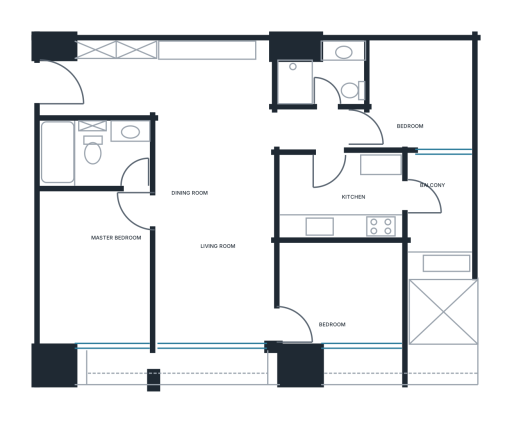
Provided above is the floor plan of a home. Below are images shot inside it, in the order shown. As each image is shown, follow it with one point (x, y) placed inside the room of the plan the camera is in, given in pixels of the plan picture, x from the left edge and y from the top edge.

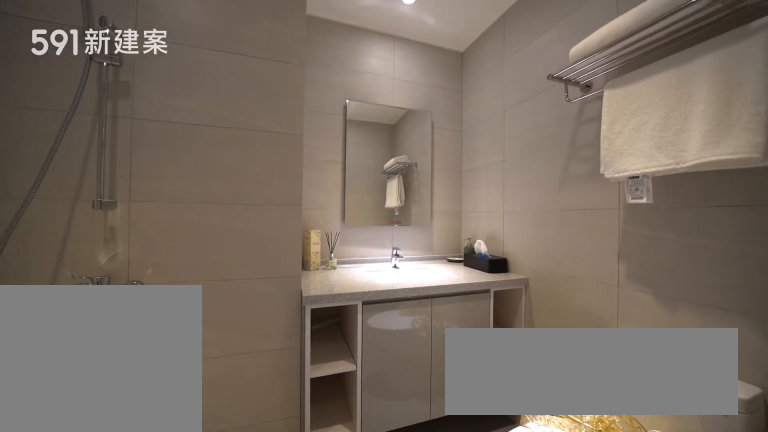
(323, 71)
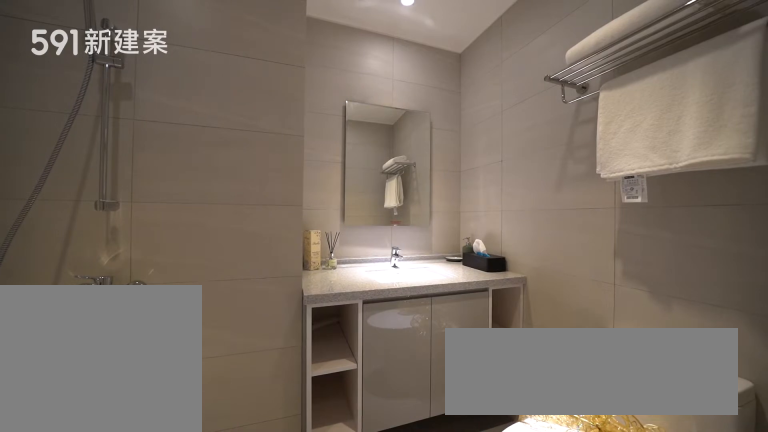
(323, 71)
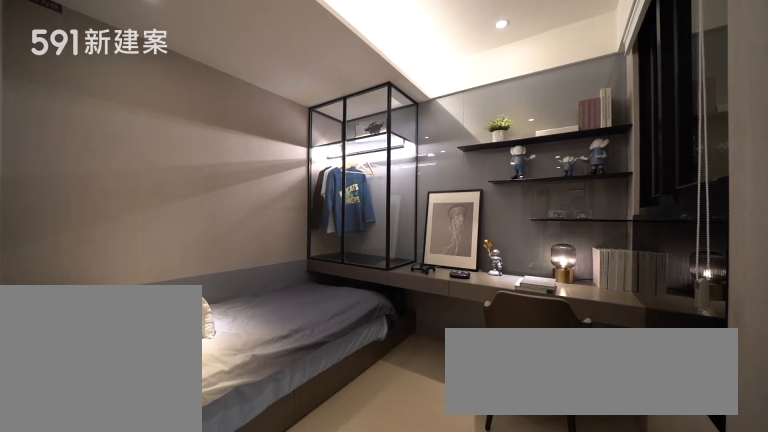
(417, 96)
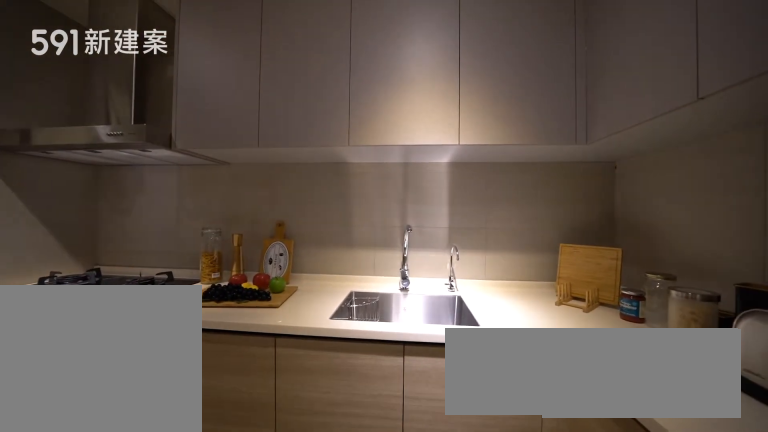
(342, 194)
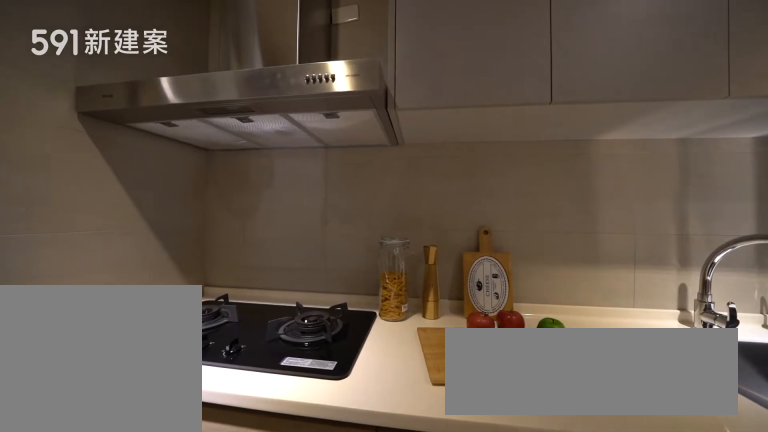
(342, 194)
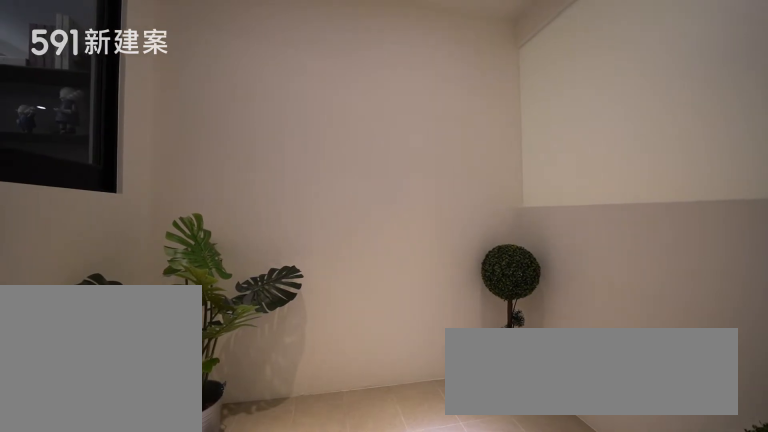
(441, 202)
